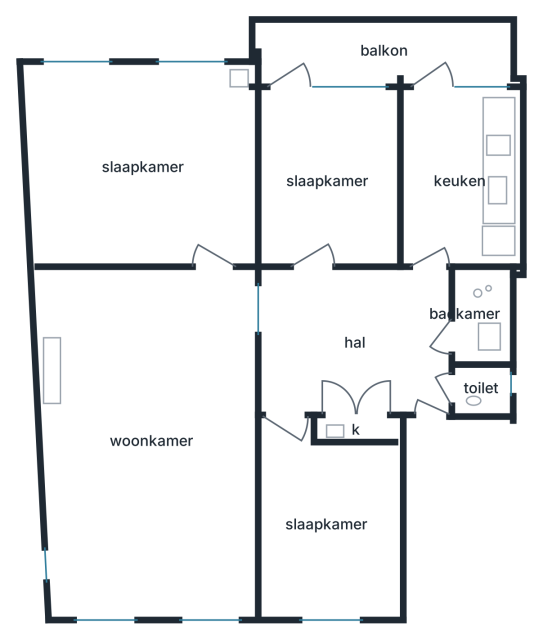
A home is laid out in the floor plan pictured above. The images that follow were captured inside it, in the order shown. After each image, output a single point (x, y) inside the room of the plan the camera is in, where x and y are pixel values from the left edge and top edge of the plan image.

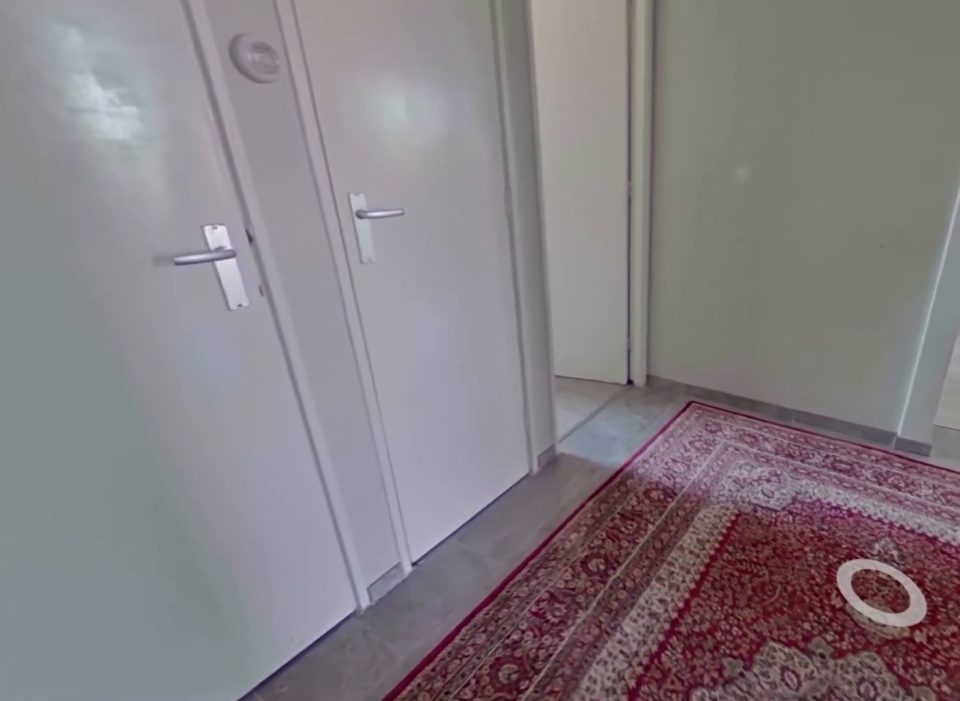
(353, 338)
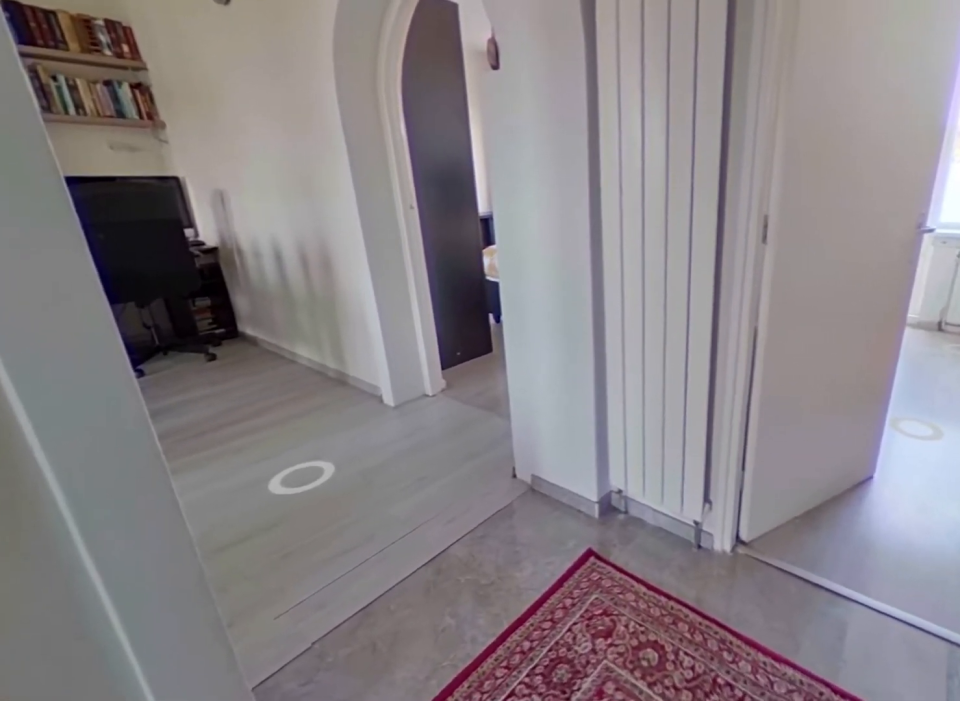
(353, 338)
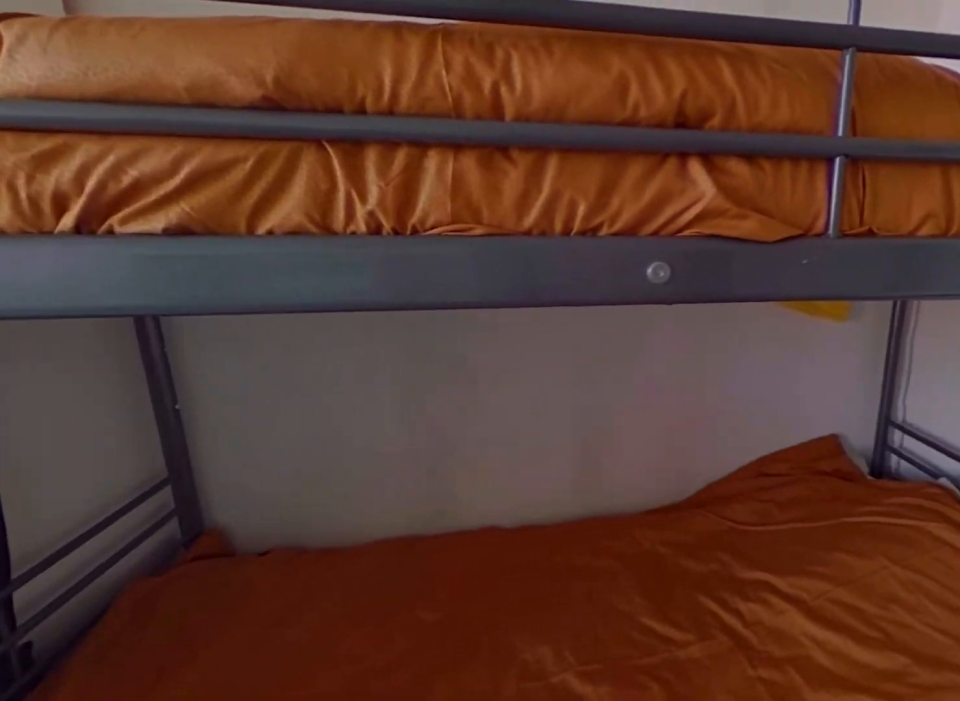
(327, 178)
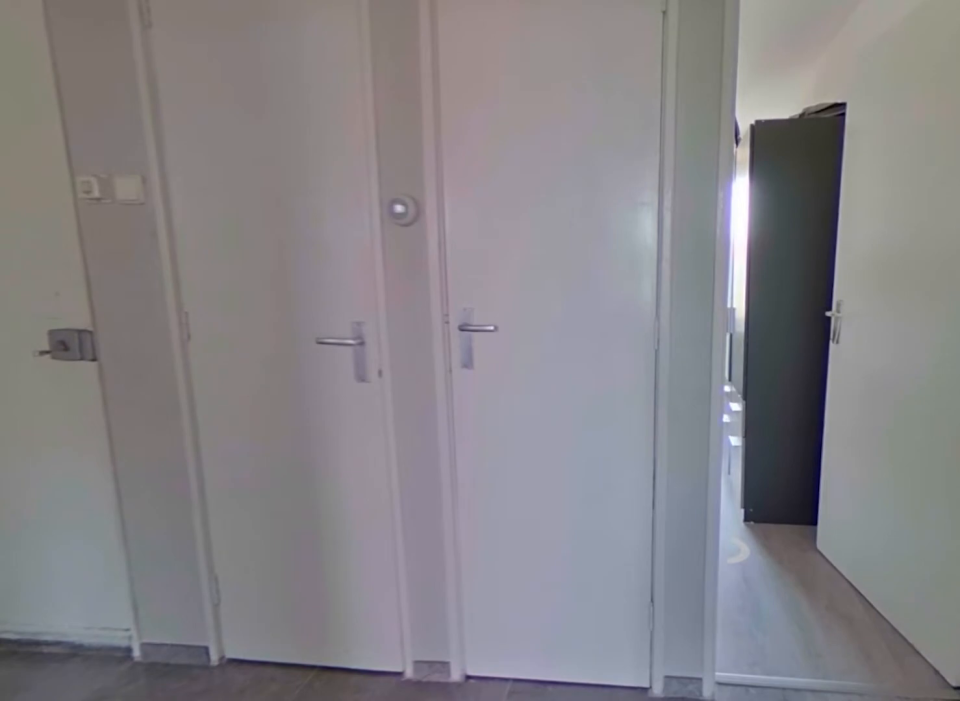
(353, 338)
